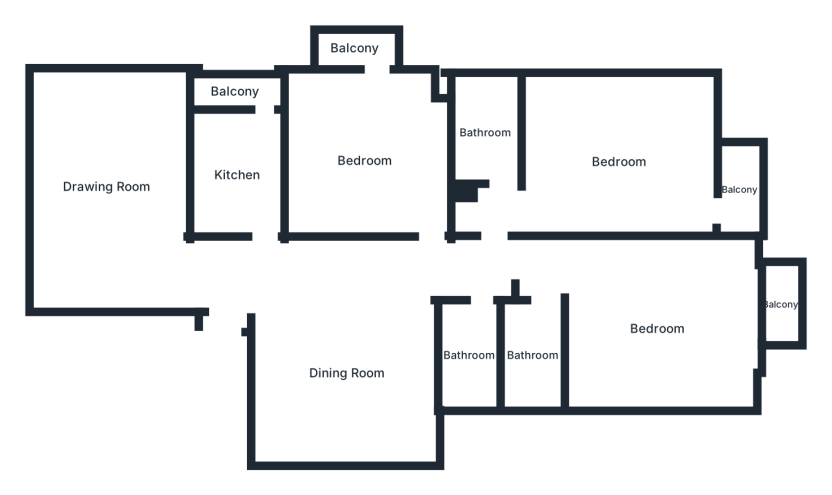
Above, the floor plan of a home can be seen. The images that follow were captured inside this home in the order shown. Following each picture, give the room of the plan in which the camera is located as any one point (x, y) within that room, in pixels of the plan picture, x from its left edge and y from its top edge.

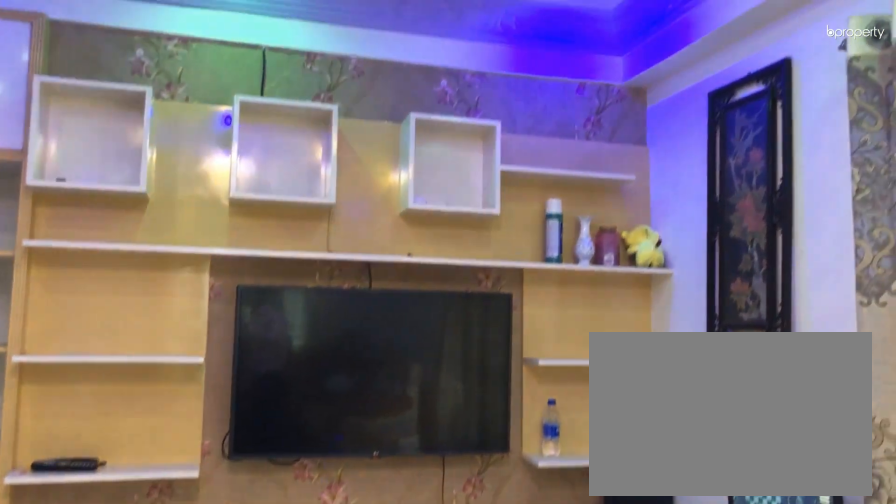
(104, 187)
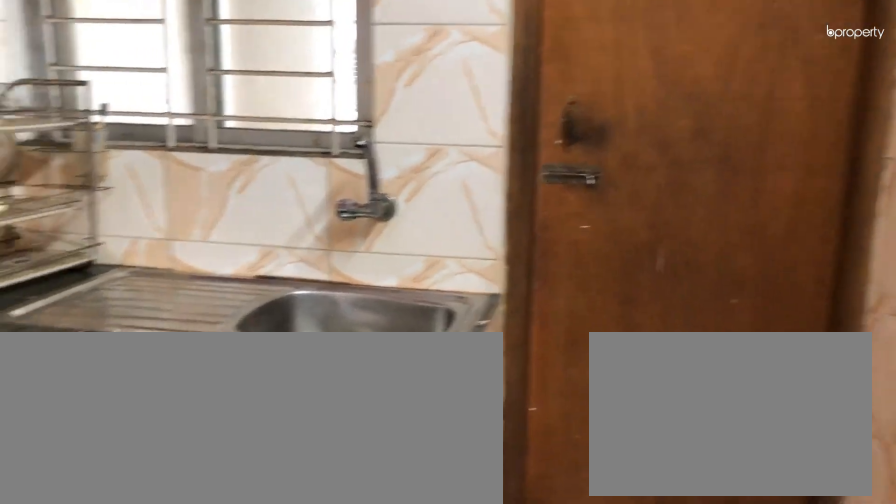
(239, 174)
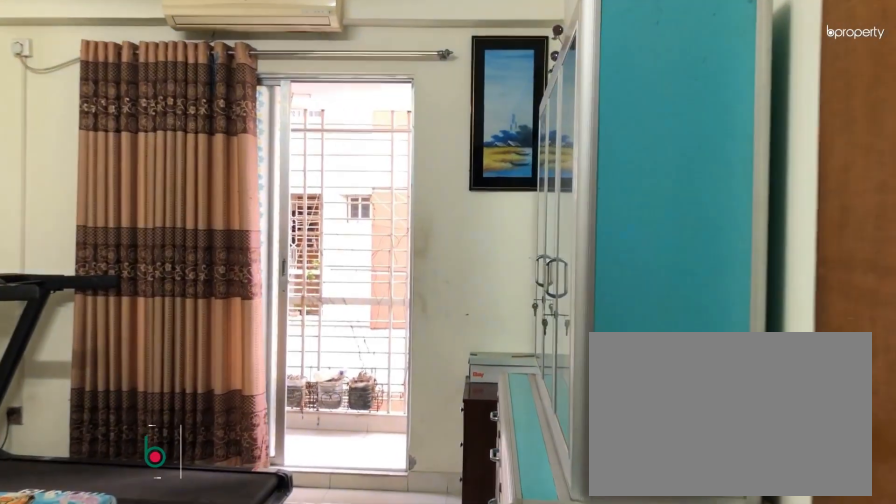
(365, 159)
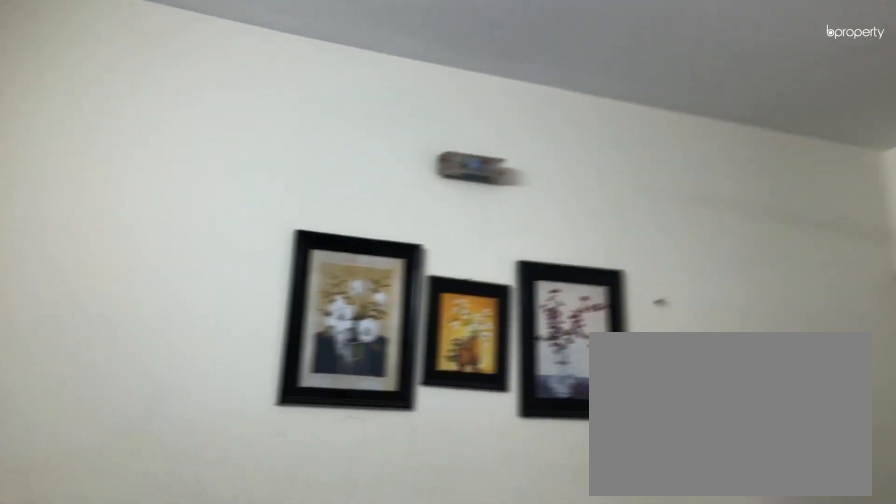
(365, 159)
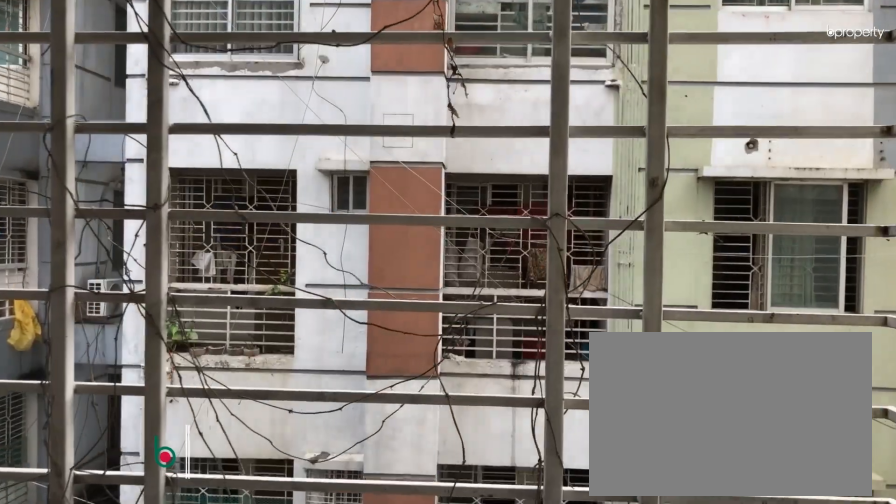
(356, 48)
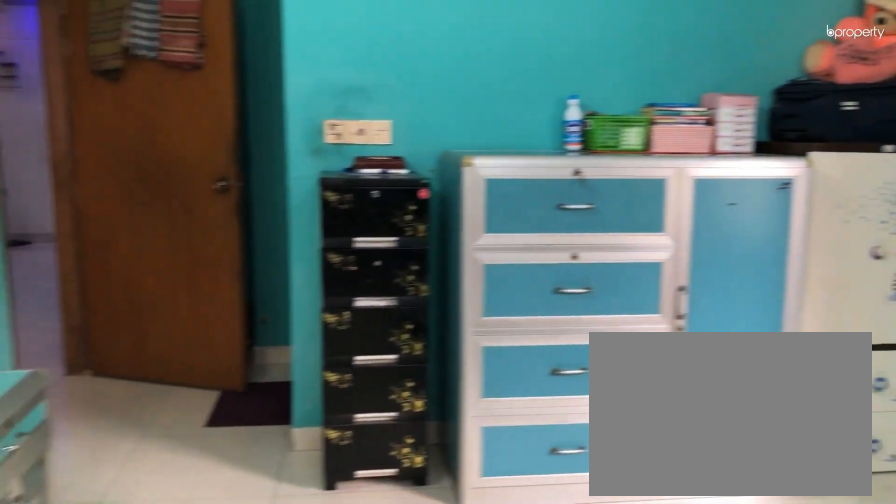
(619, 162)
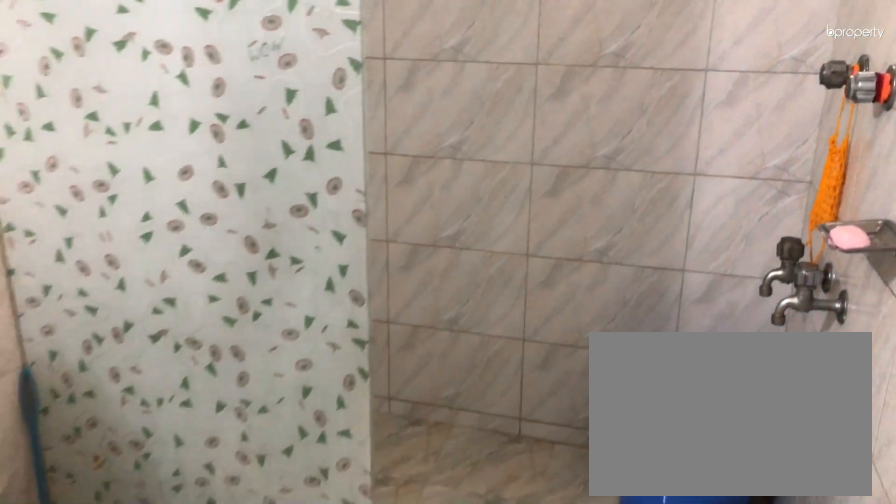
(484, 134)
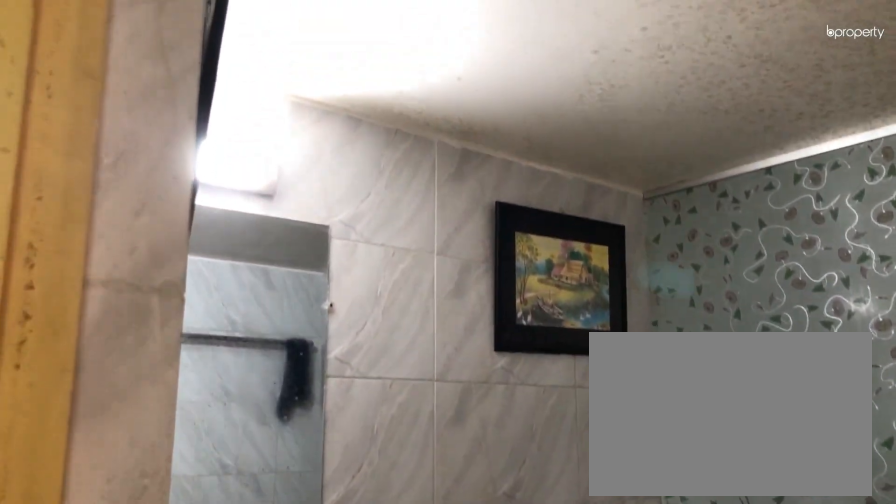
(484, 134)
